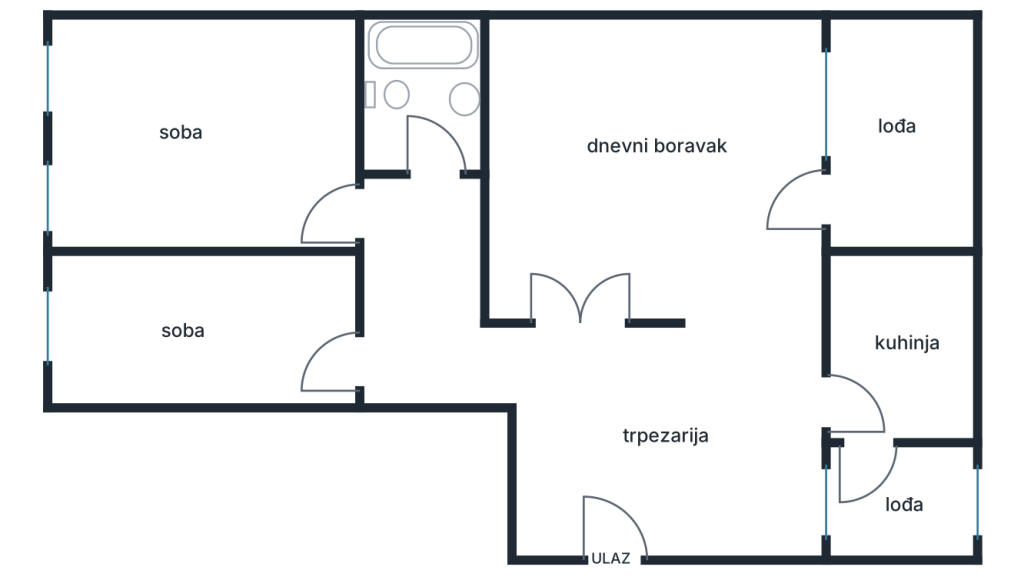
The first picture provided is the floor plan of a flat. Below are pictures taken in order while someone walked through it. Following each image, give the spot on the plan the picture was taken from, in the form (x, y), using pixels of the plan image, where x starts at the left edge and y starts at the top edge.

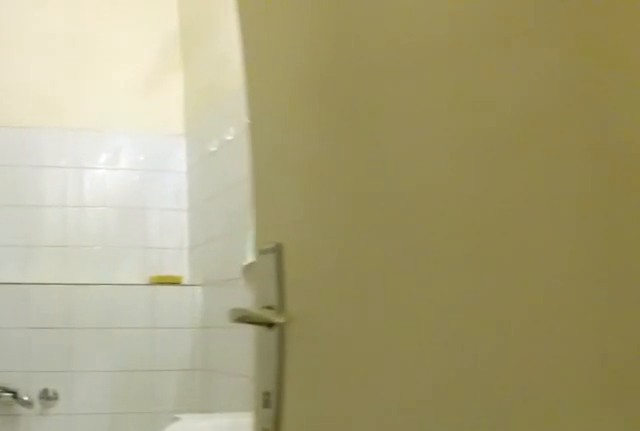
(422, 173)
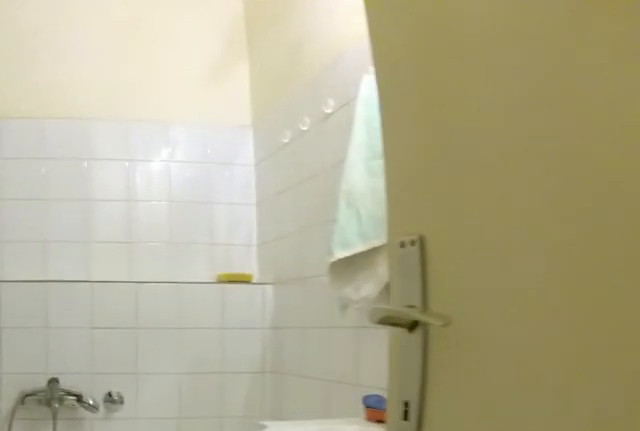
(422, 173)
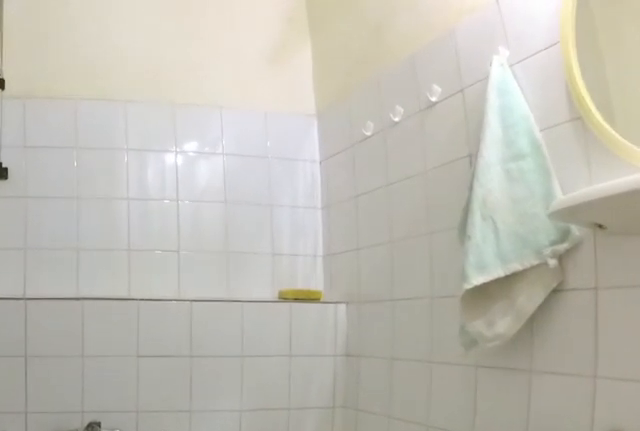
(416, 155)
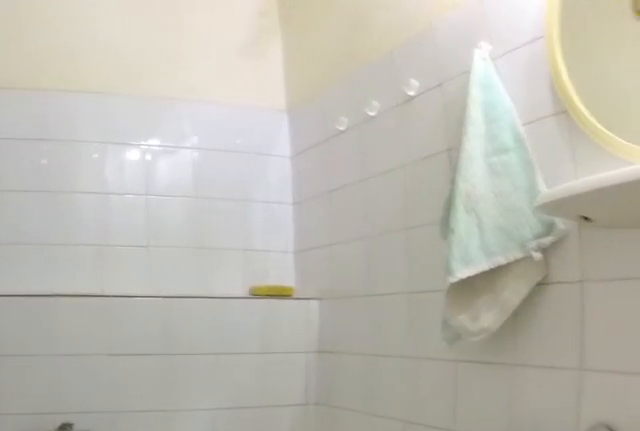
(416, 152)
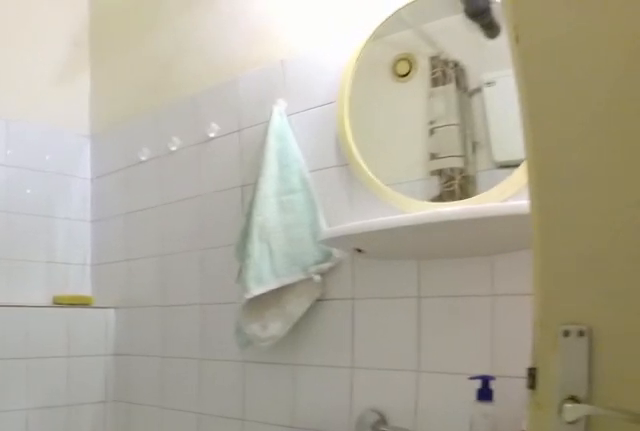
(414, 143)
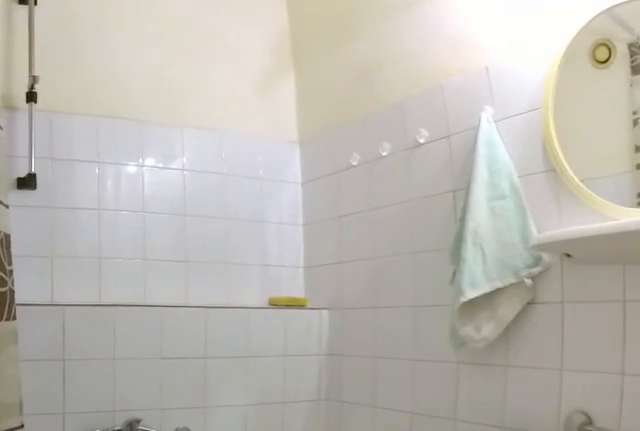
(419, 144)
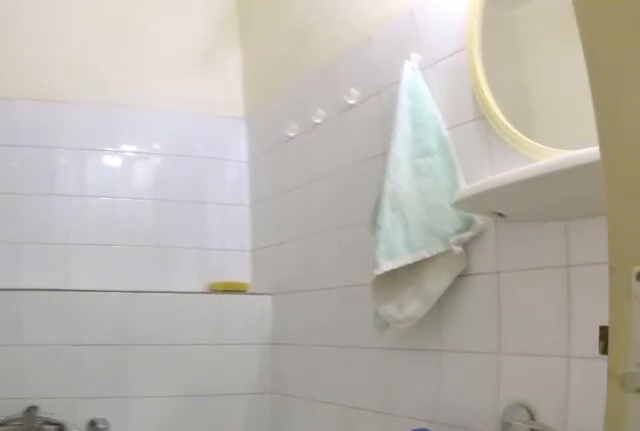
(420, 145)
